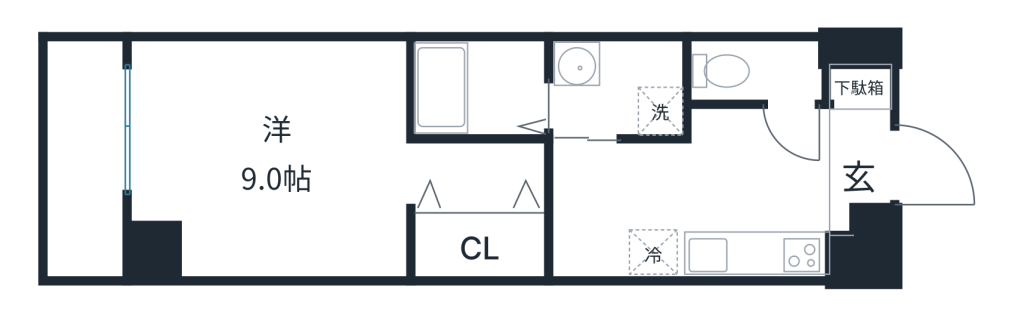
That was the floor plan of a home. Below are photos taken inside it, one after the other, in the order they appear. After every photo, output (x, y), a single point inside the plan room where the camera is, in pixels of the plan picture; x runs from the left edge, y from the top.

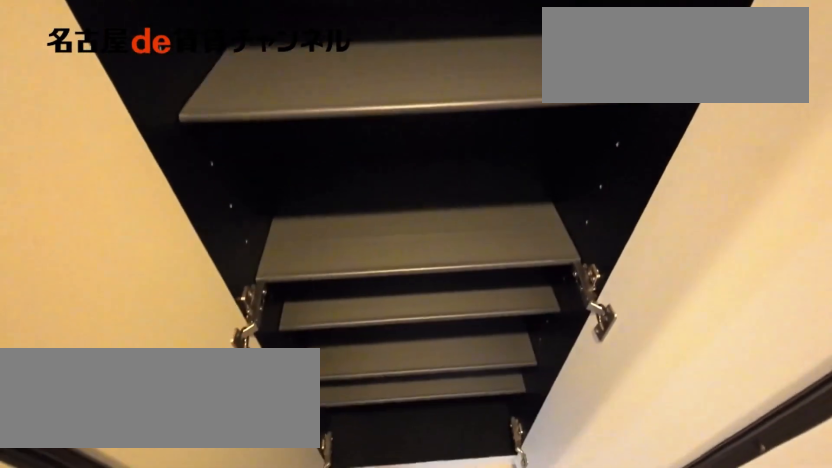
(859, 151)
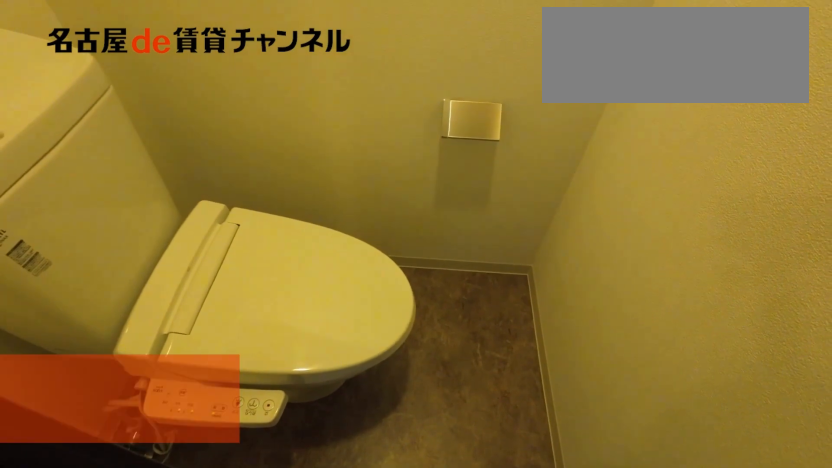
(757, 71)
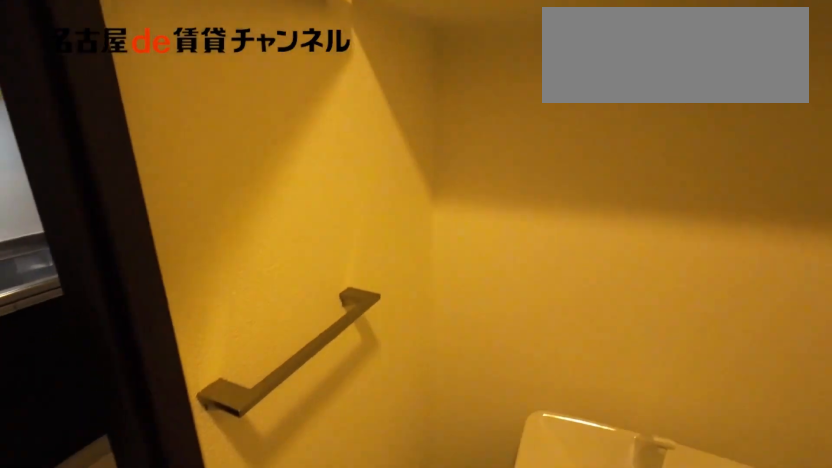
(757, 71)
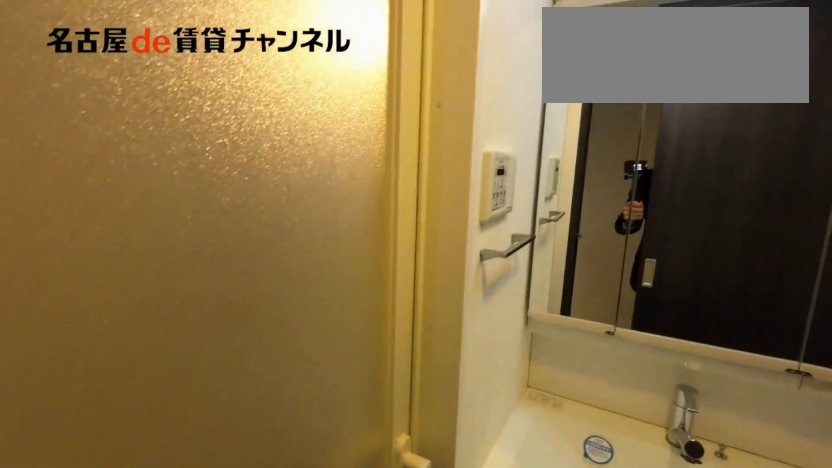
(620, 87)
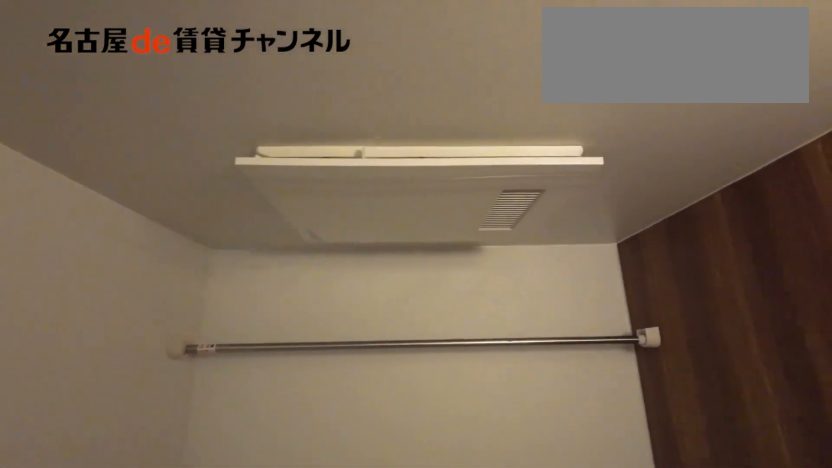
(479, 87)
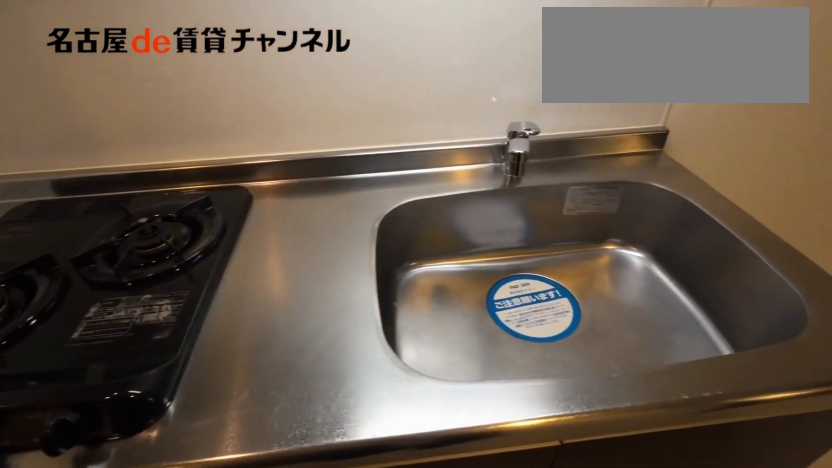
(731, 252)
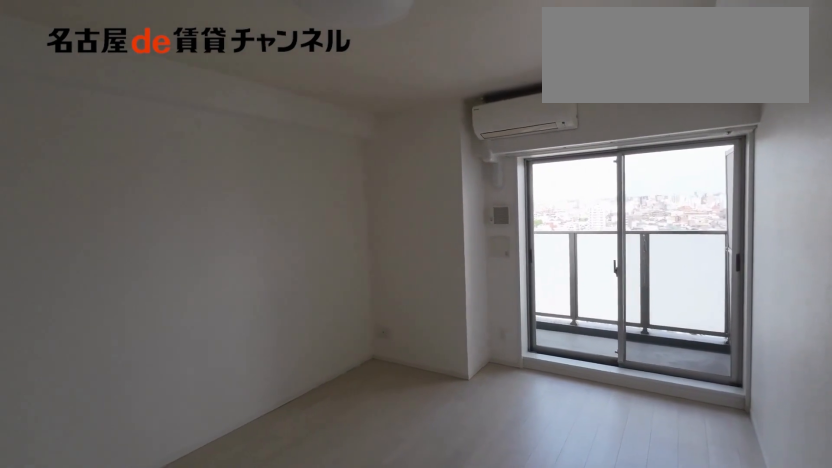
(264, 159)
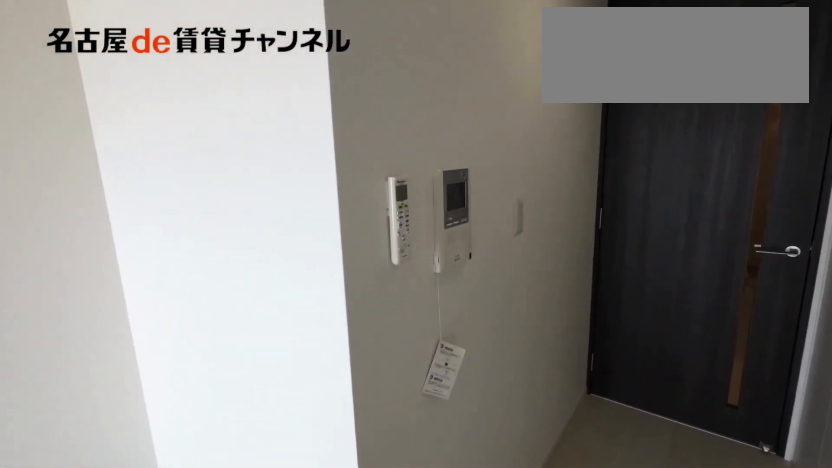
(264, 159)
